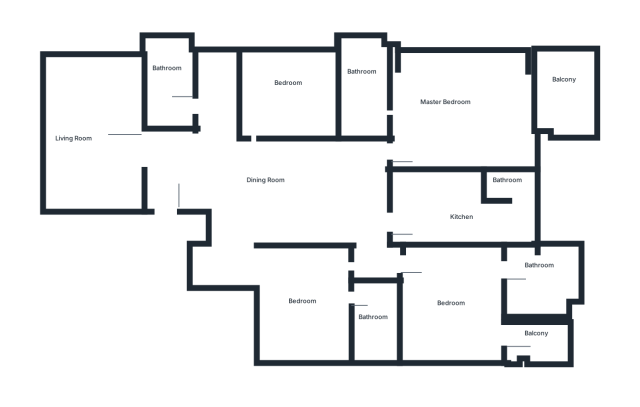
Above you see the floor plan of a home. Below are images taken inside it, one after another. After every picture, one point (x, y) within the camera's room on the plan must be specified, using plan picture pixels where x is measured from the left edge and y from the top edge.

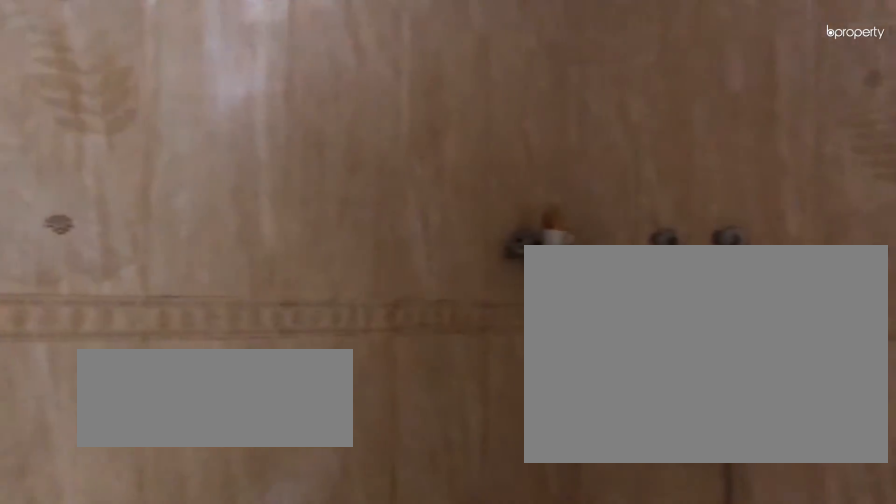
(358, 85)
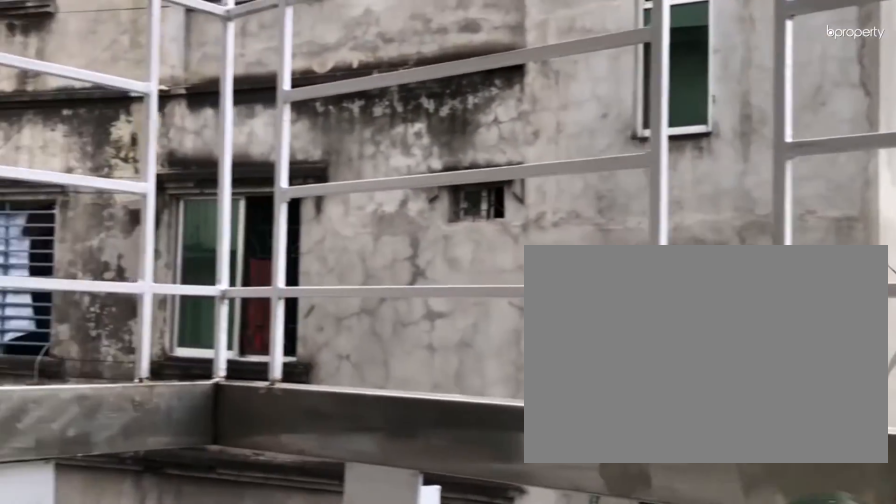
(565, 93)
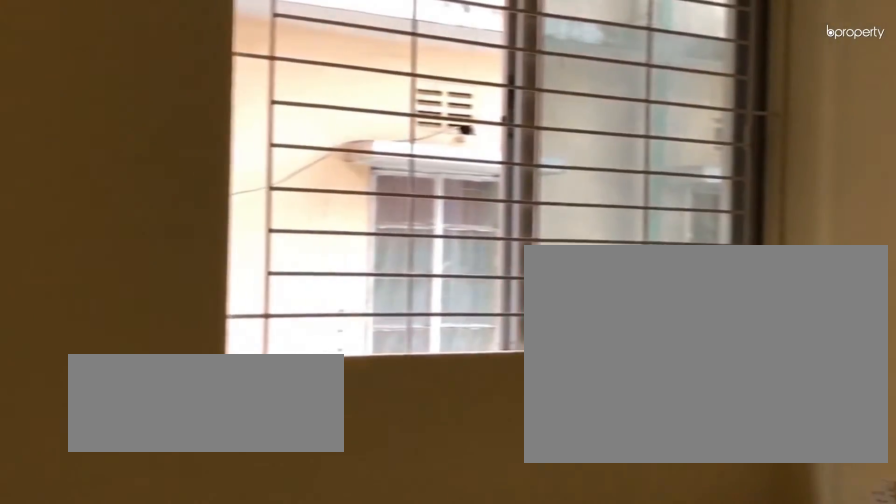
(294, 93)
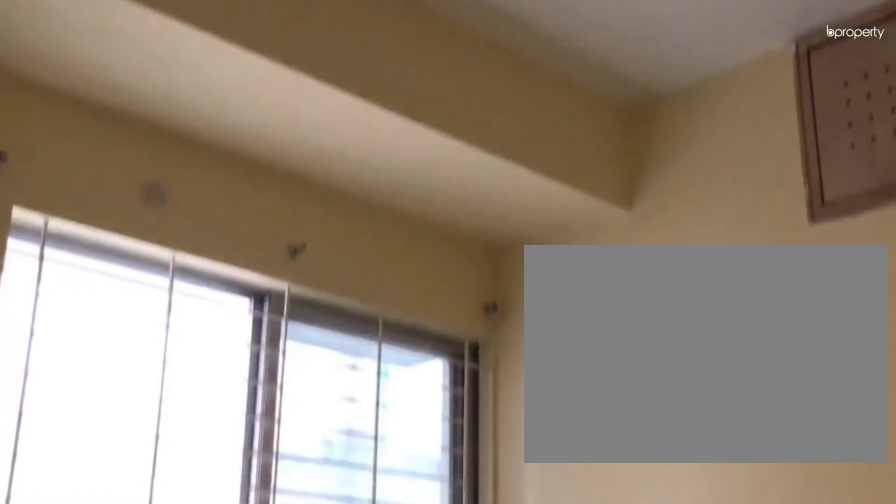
(294, 93)
